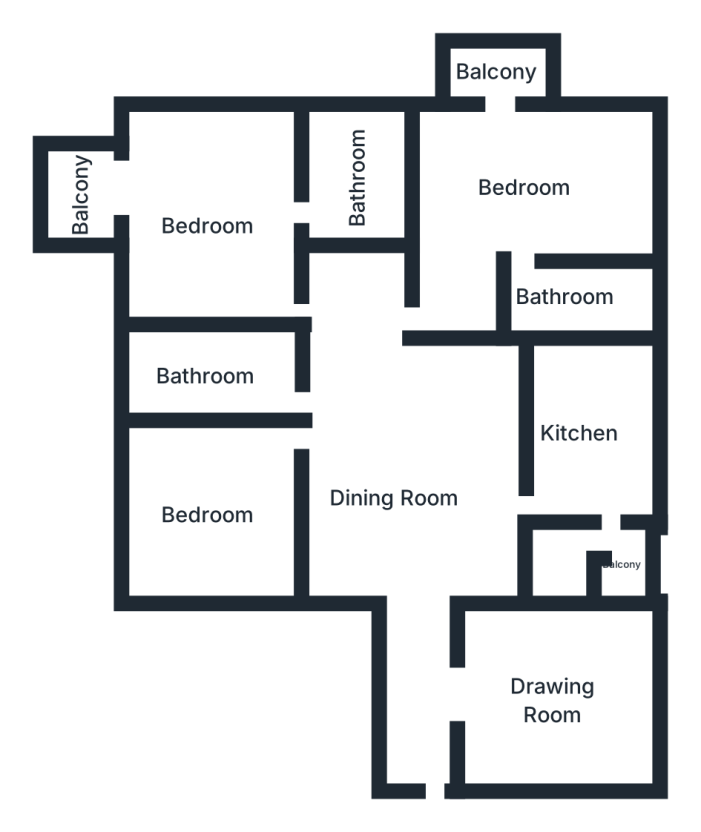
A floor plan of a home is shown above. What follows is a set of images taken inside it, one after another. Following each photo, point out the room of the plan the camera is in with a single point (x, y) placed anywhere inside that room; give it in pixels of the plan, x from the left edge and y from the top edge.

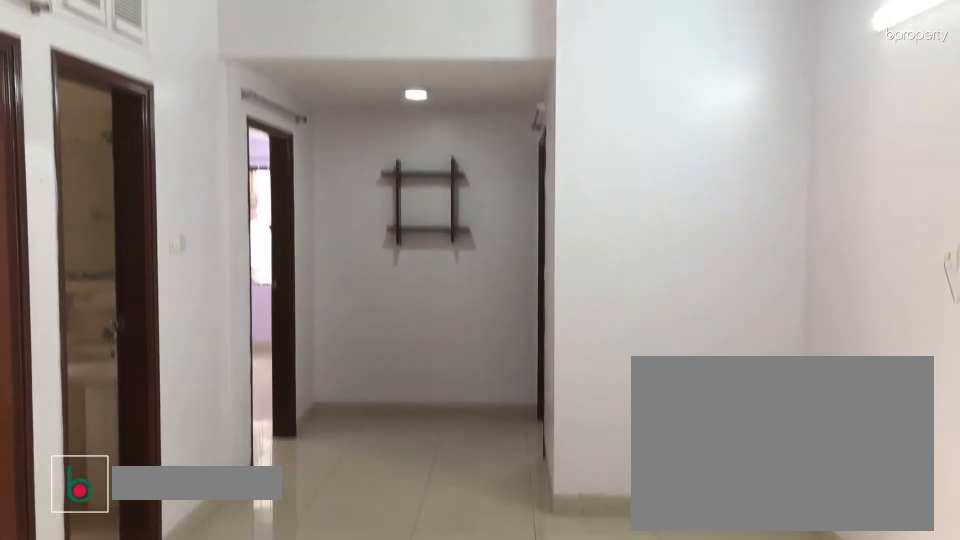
(392, 501)
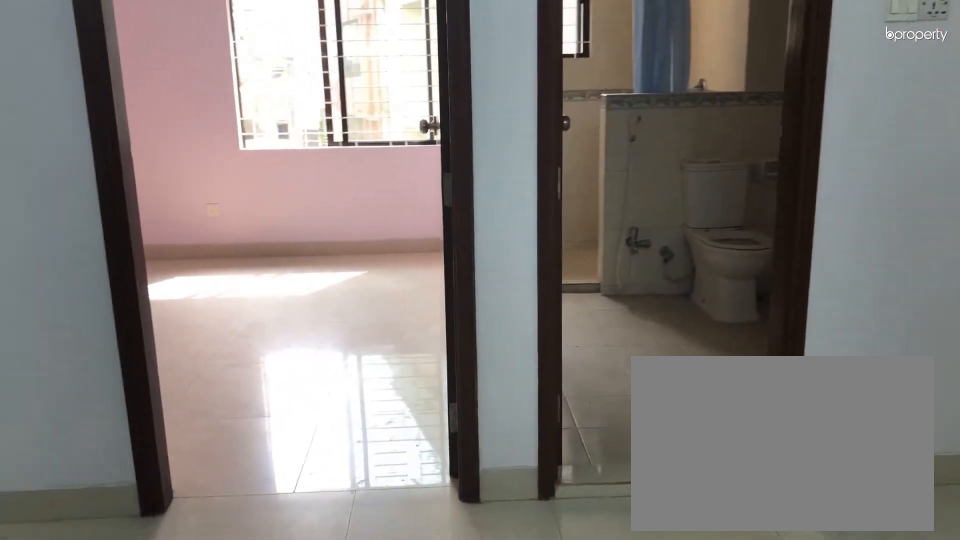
(393, 501)
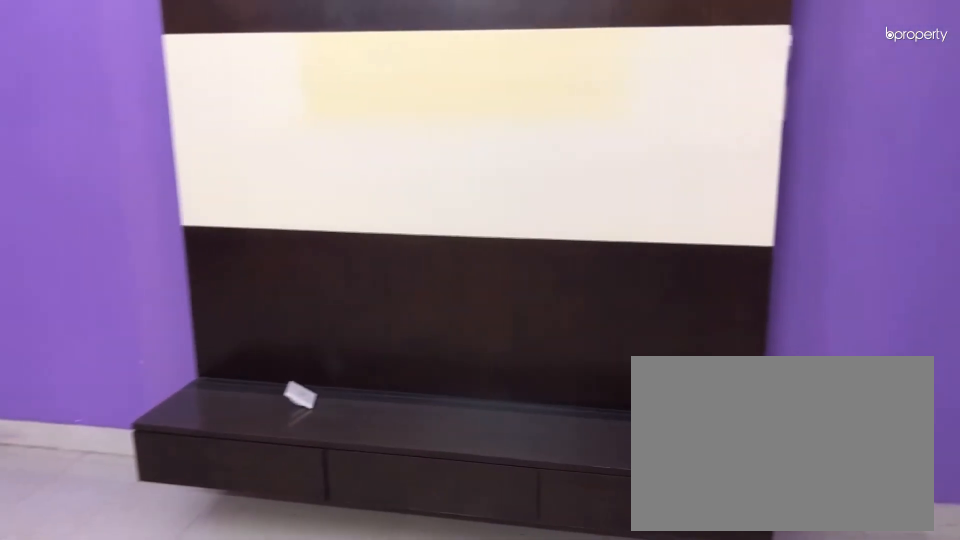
(554, 700)
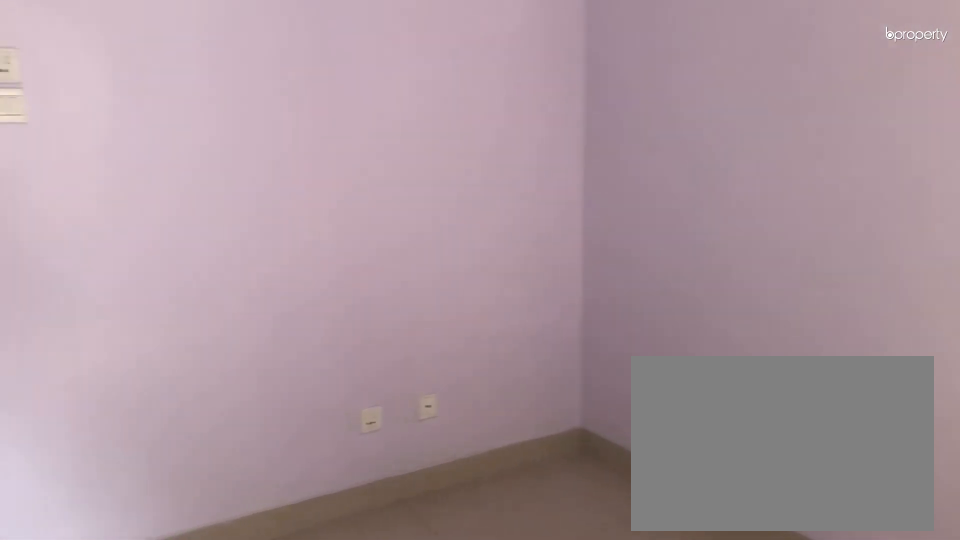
(203, 513)
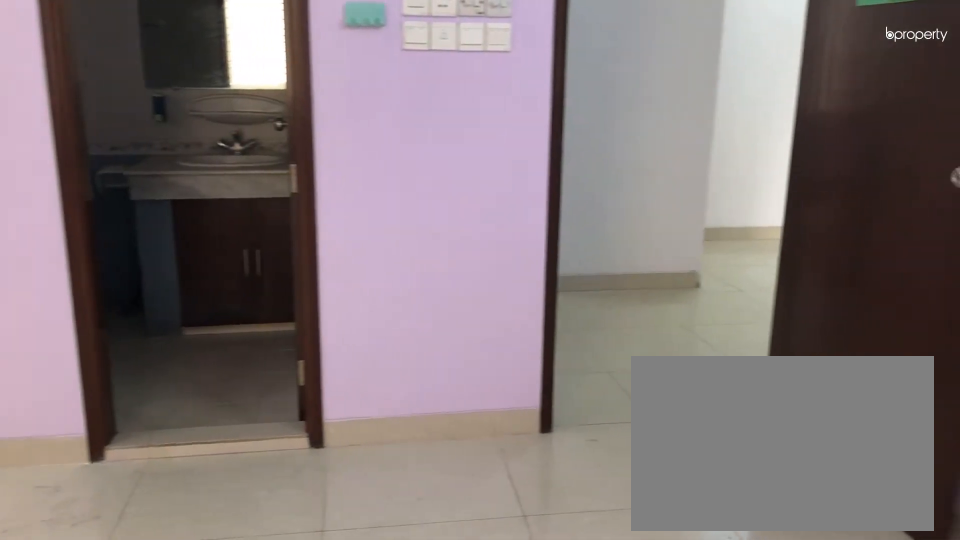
(206, 228)
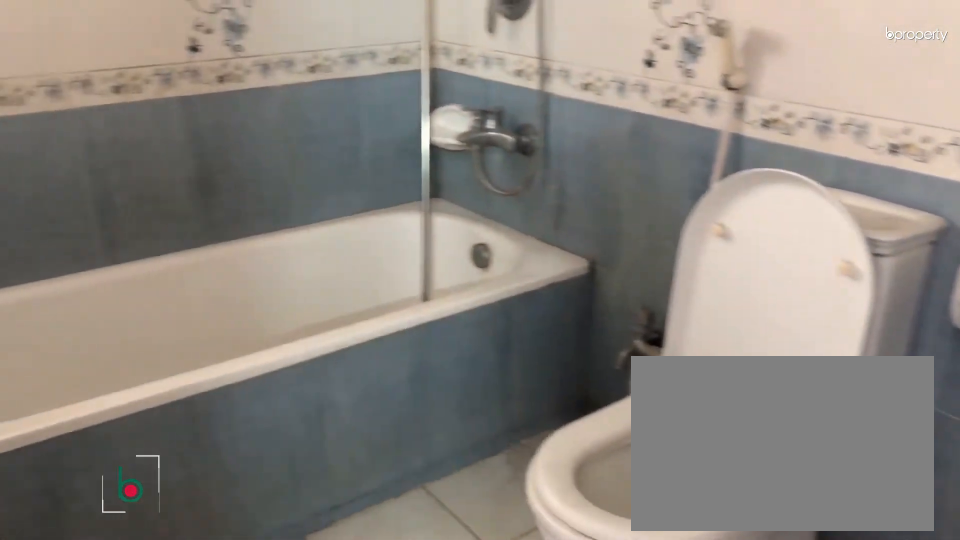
(352, 178)
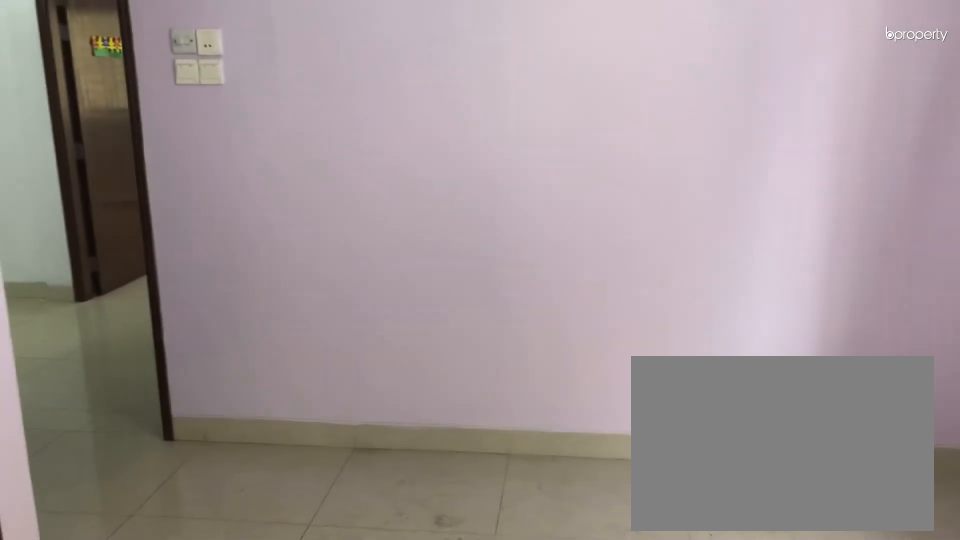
(529, 188)
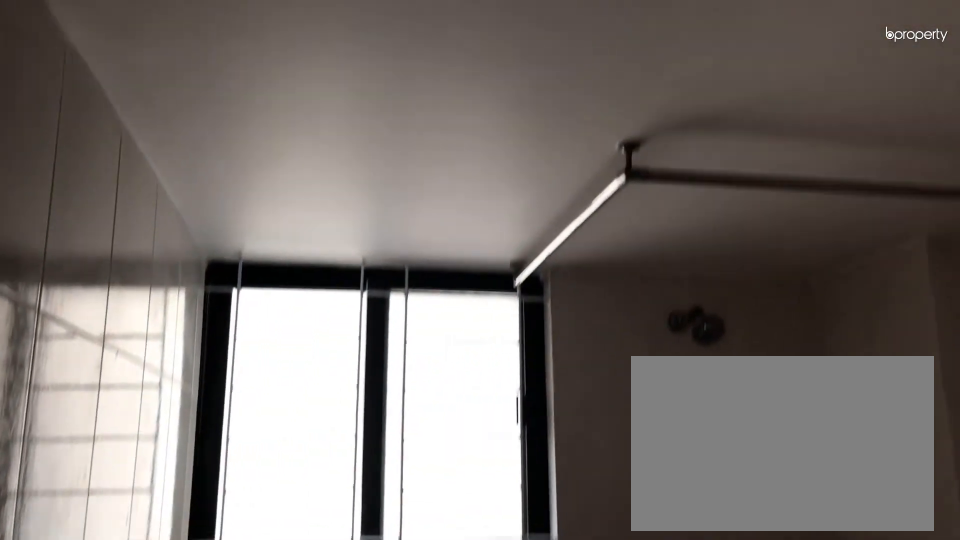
(579, 293)
